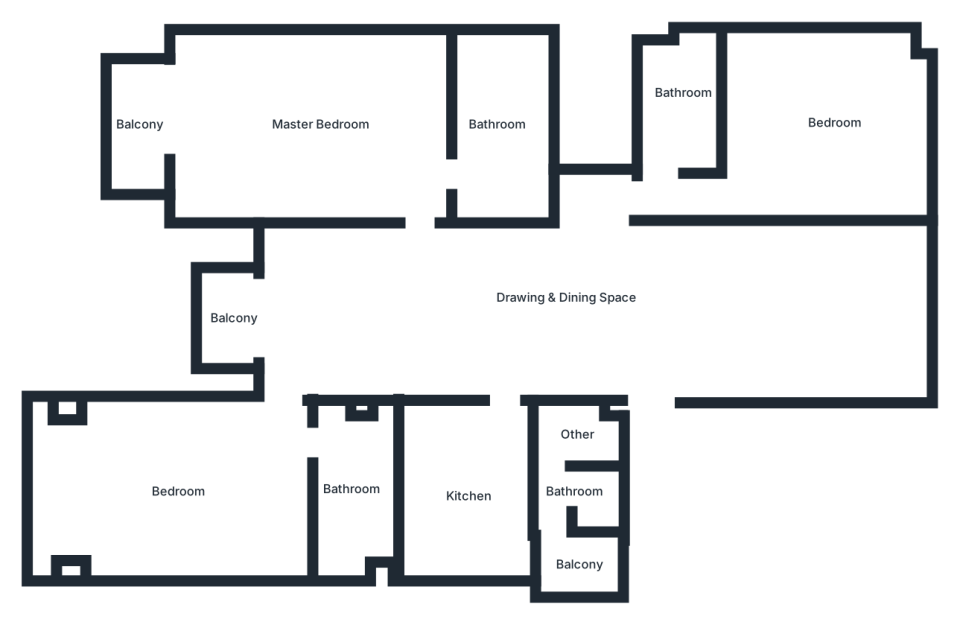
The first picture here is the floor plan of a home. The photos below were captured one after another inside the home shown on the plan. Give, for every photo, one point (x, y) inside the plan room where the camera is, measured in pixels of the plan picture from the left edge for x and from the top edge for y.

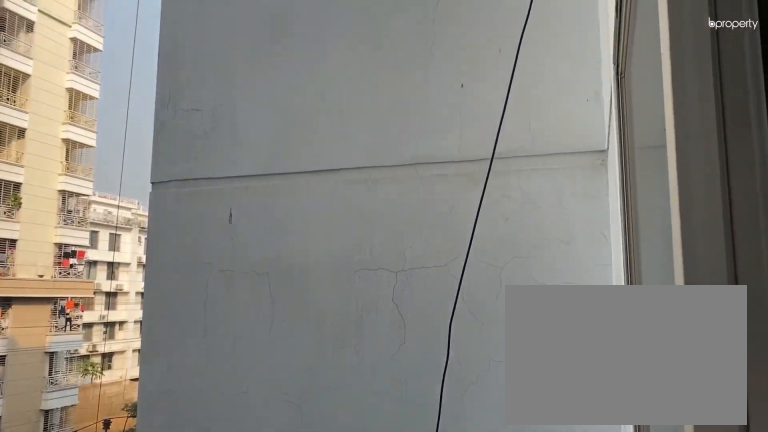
(235, 323)
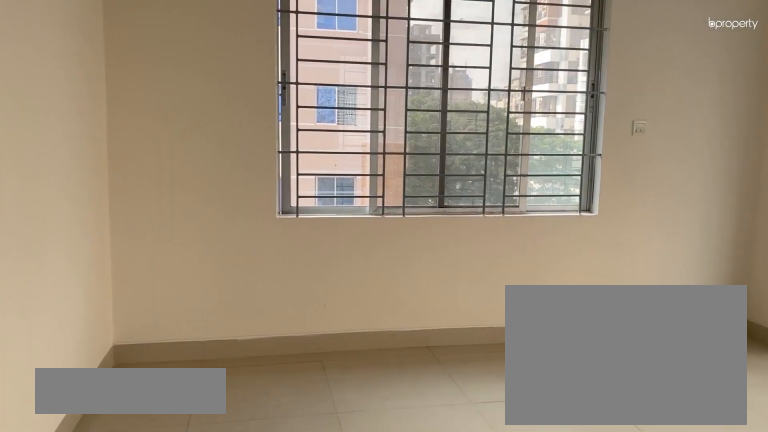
(189, 505)
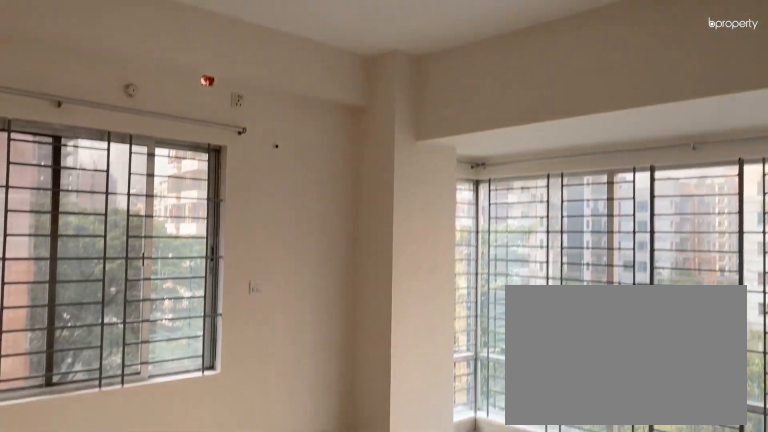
(189, 505)
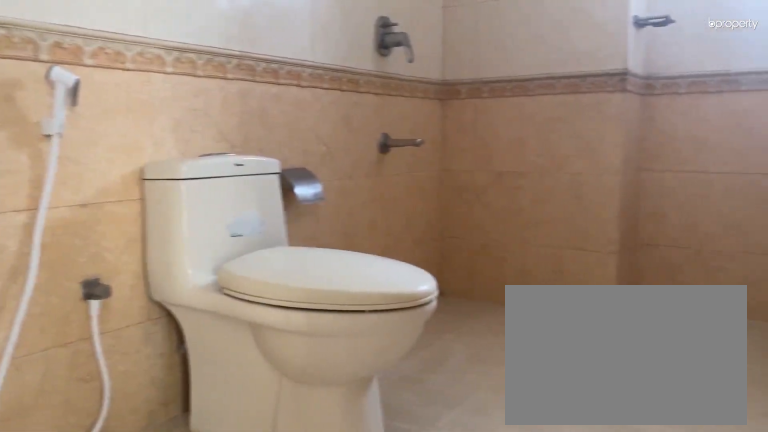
(363, 492)
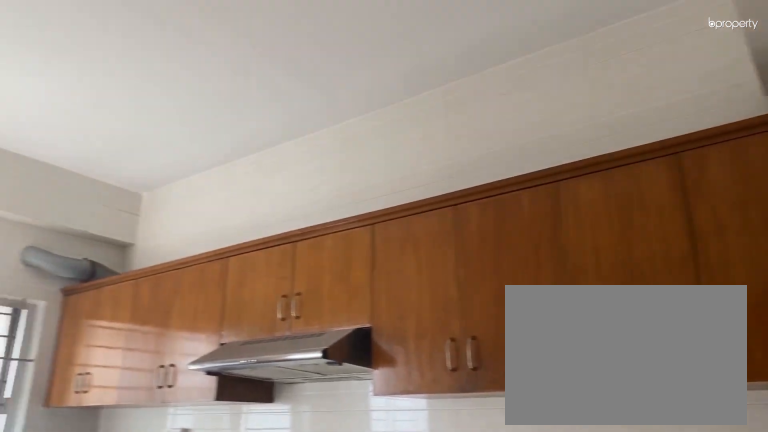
(480, 501)
